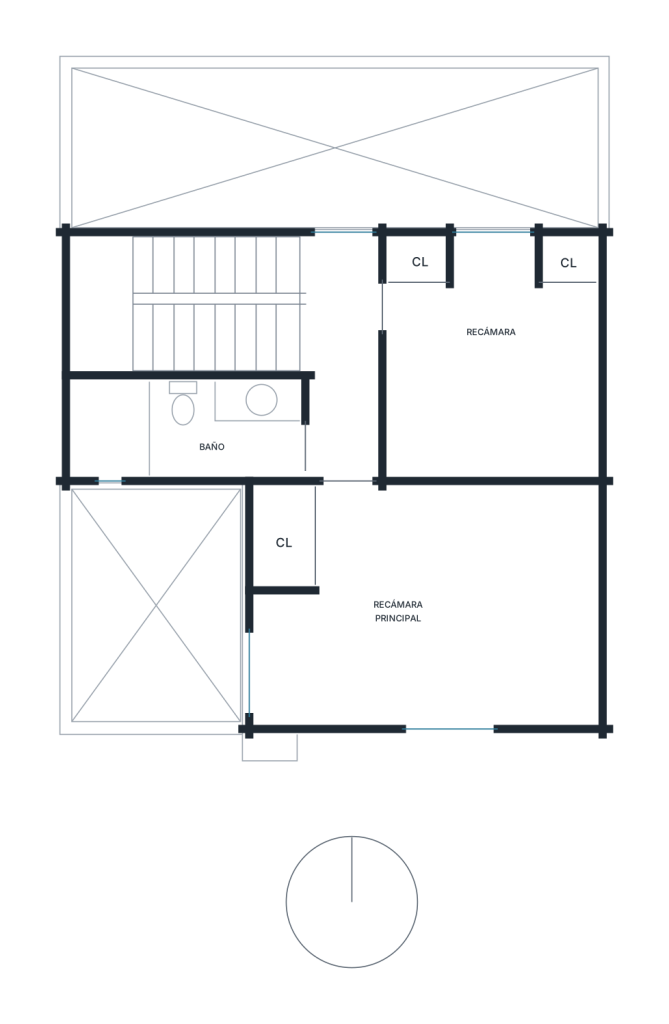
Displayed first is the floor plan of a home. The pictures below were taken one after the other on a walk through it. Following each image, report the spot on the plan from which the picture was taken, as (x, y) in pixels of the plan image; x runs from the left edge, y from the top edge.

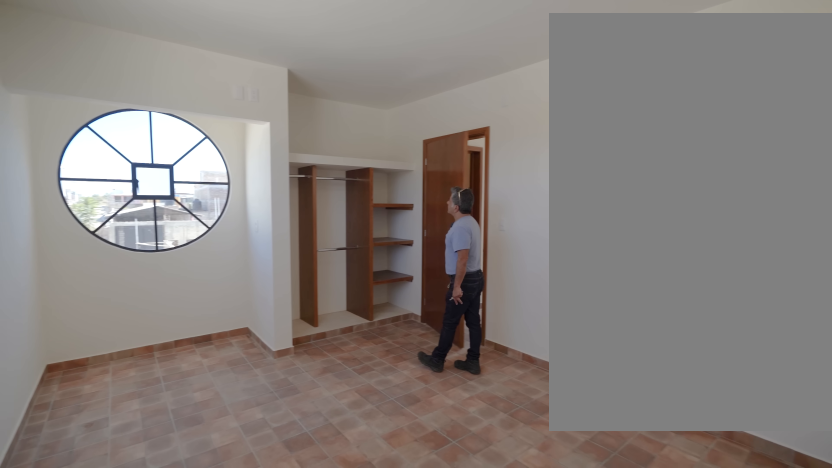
(475, 622)
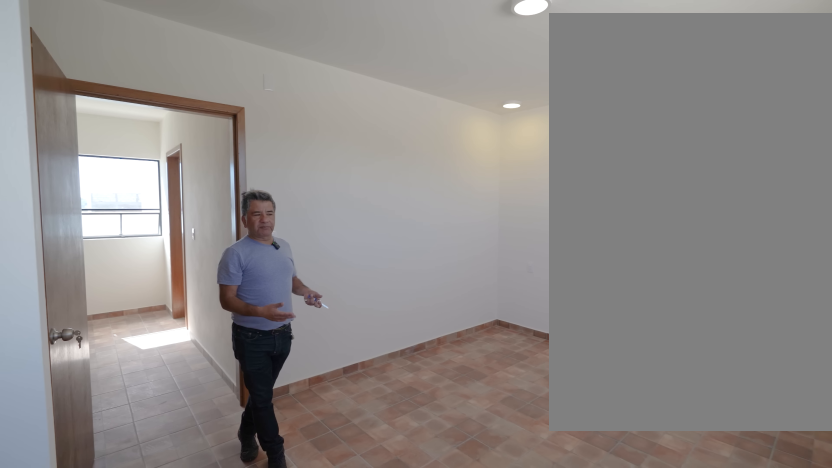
(389, 583)
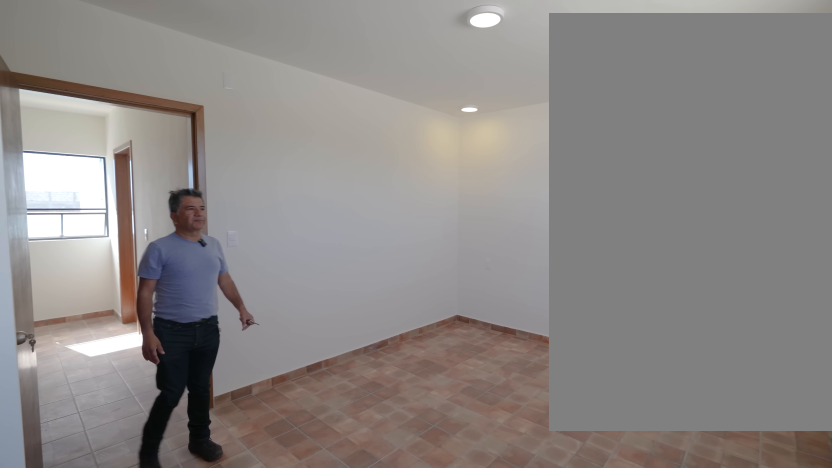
(389, 583)
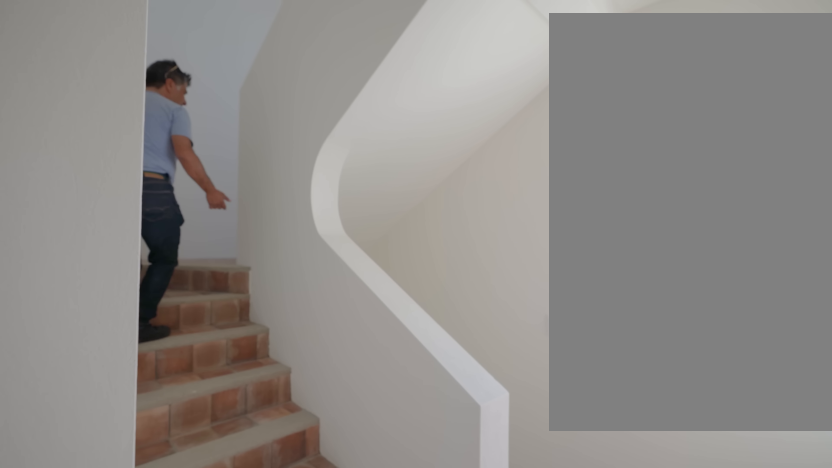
(354, 393)
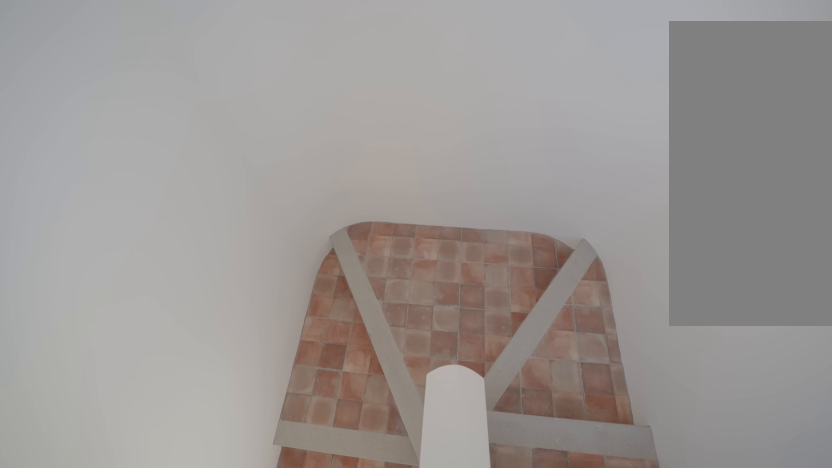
(127, 277)
